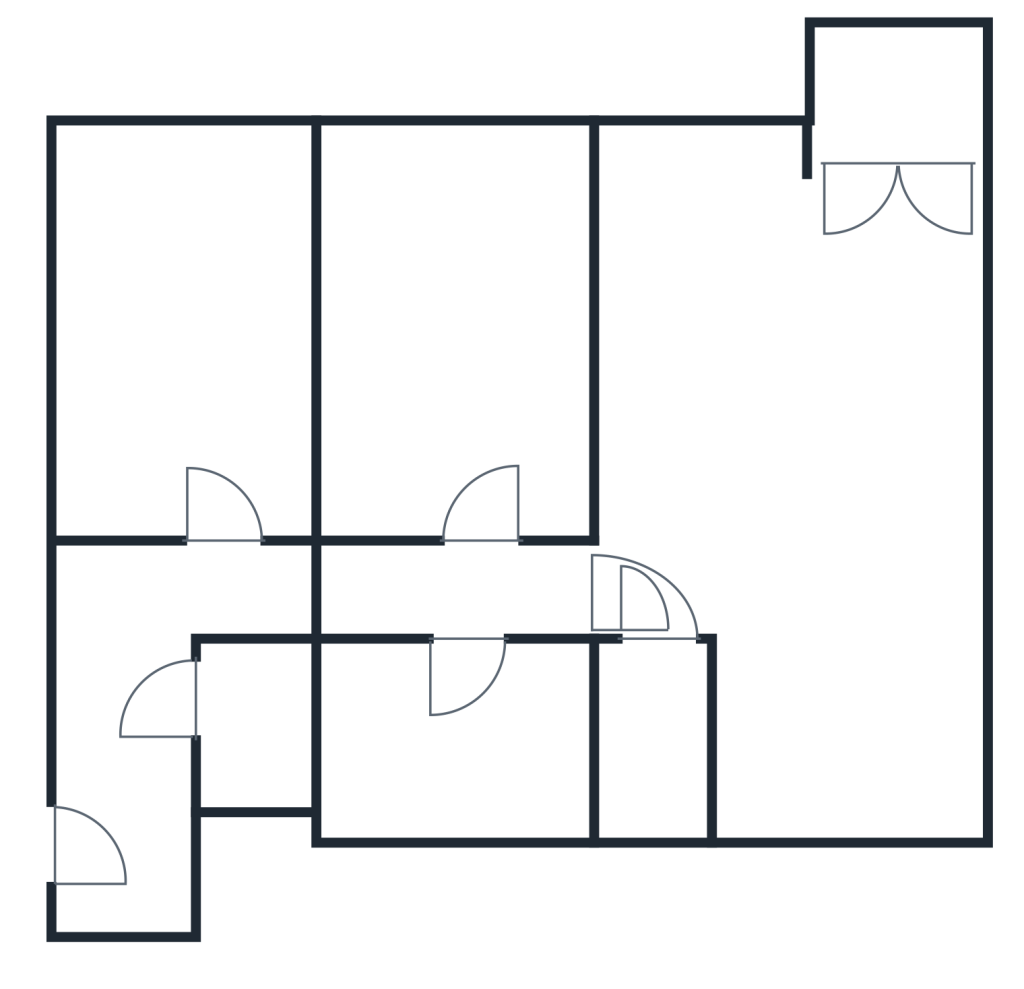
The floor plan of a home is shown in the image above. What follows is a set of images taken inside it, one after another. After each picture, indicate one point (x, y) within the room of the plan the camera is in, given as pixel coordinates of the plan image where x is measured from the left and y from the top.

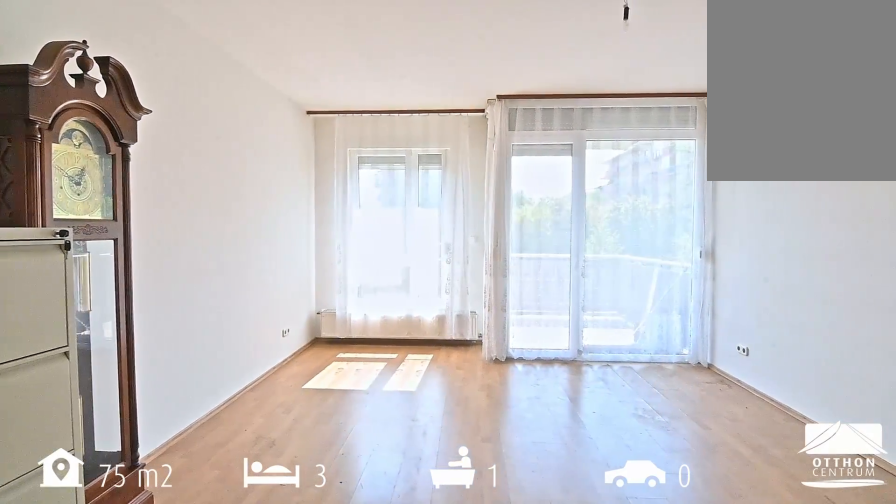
(797, 444)
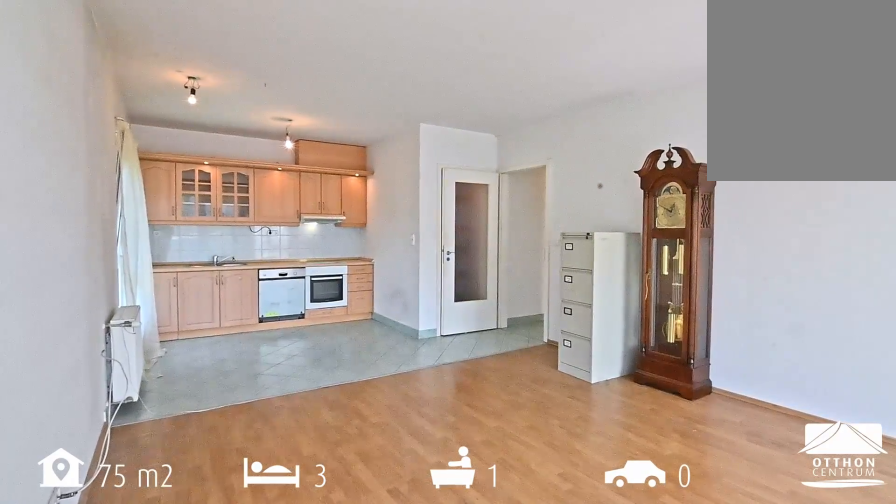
(797, 444)
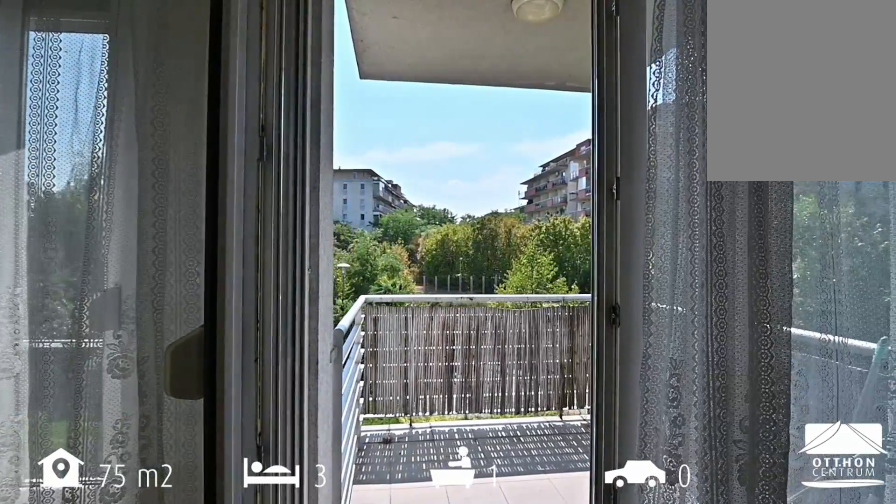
(901, 83)
